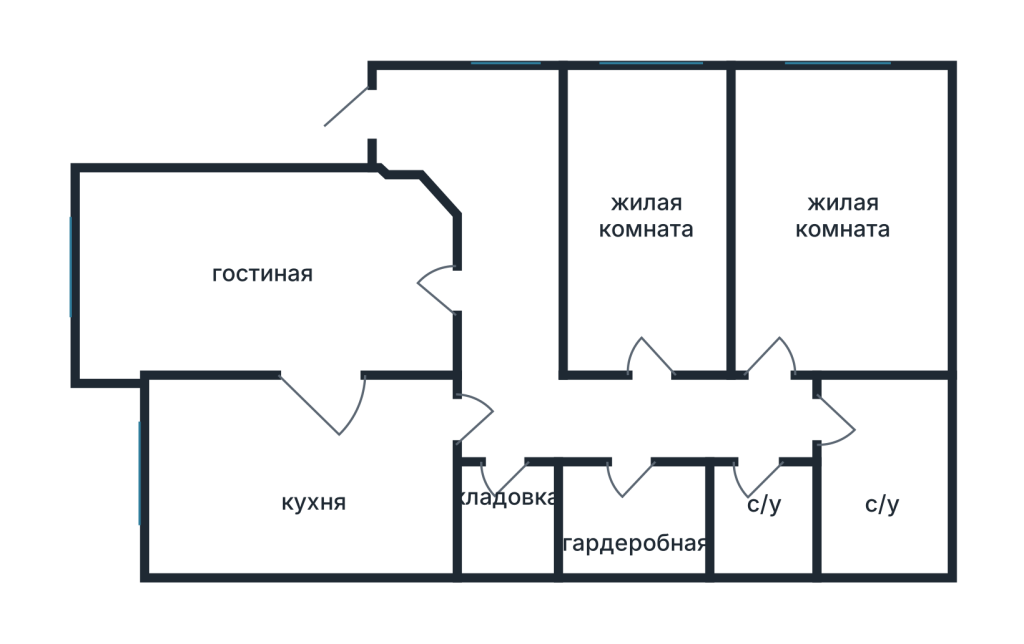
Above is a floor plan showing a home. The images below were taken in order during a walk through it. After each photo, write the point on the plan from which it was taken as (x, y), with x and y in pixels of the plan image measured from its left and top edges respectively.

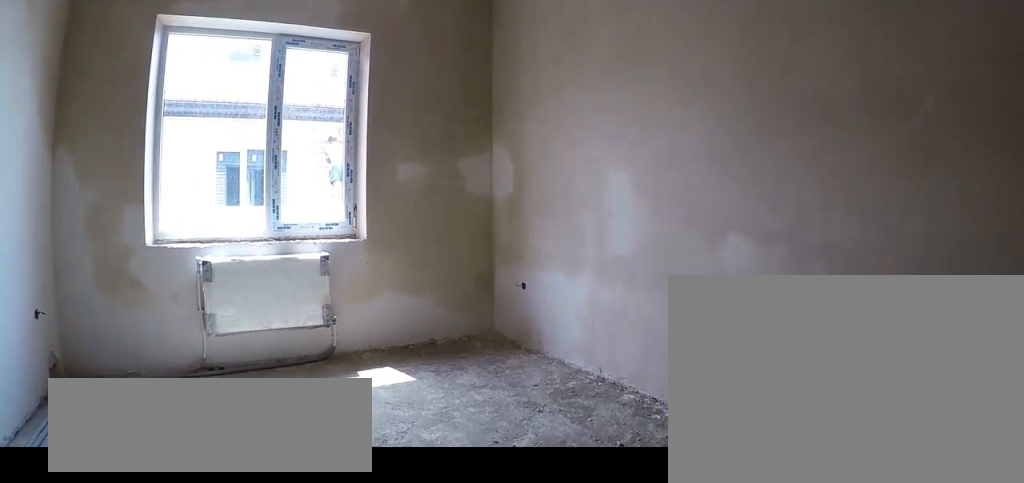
(834, 219)
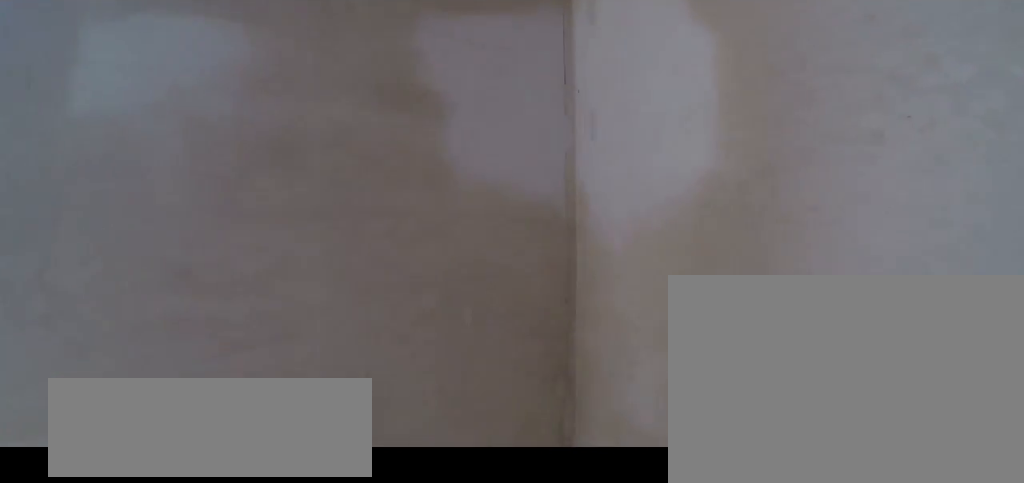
(904, 131)
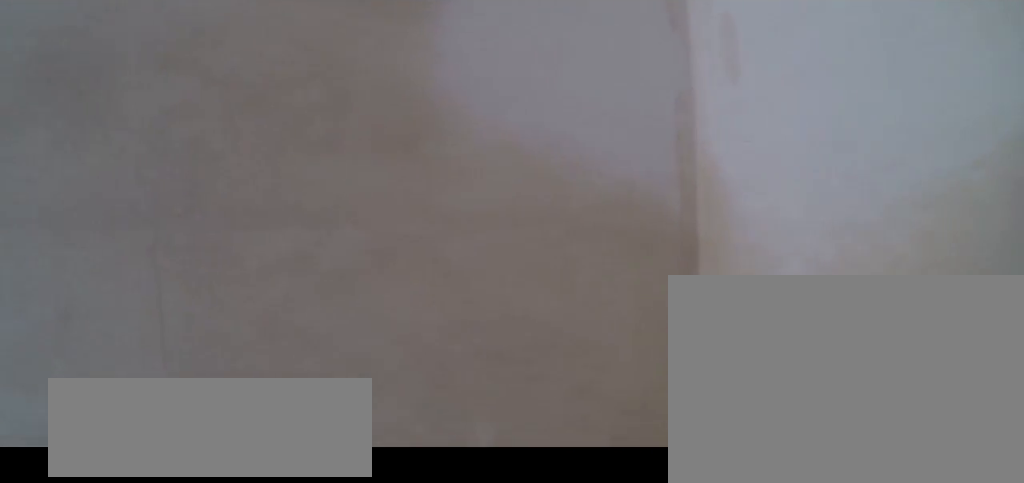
(917, 108)
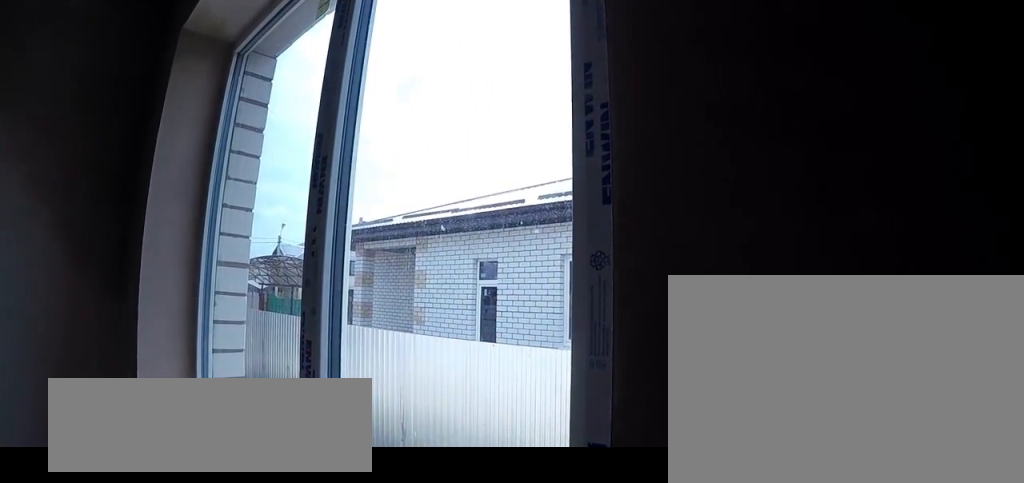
(917, 108)
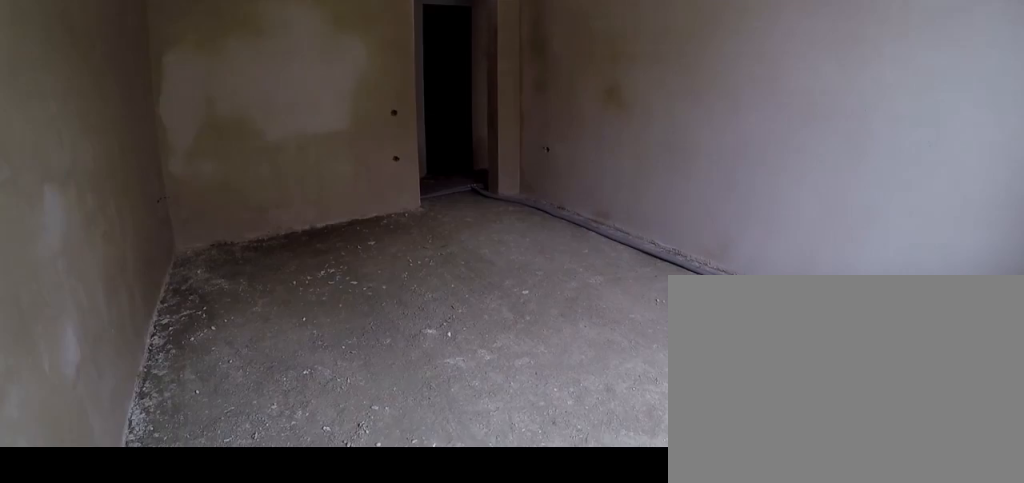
(917, 108)
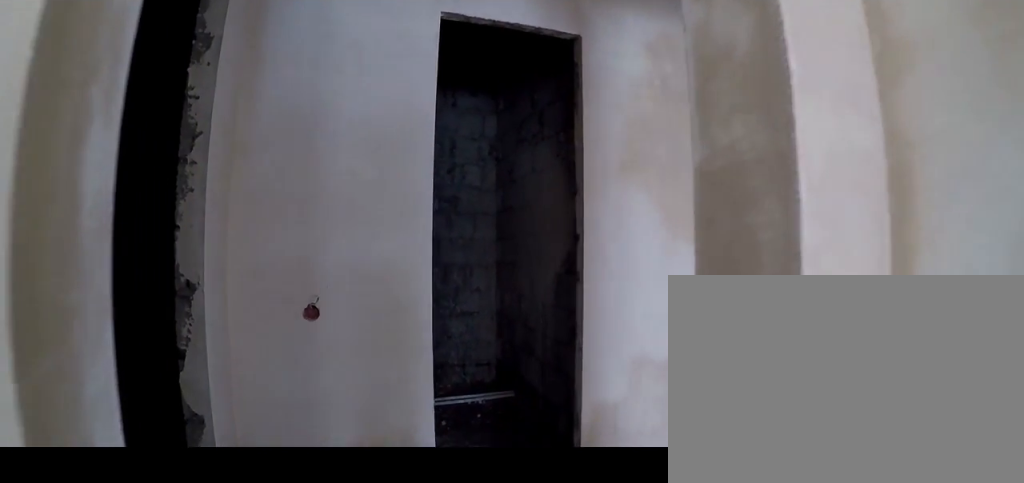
(776, 360)
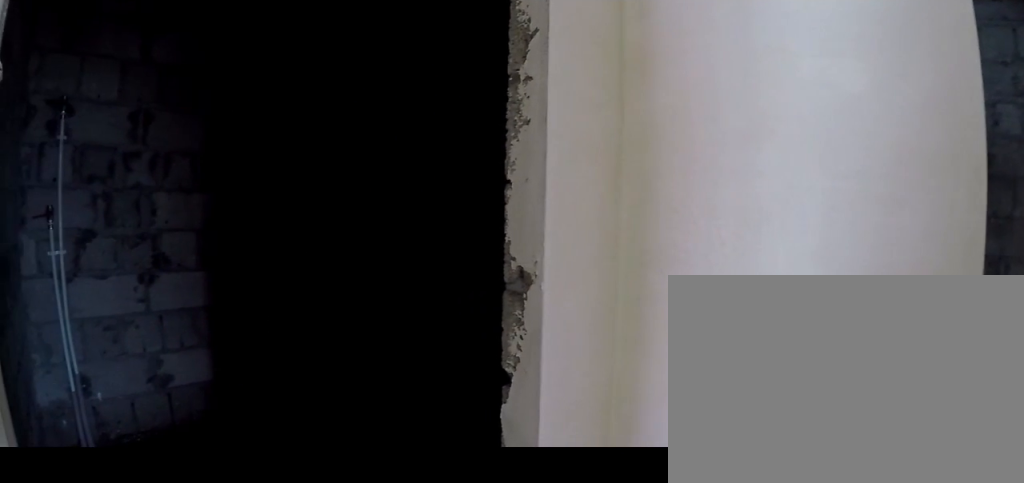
(768, 379)
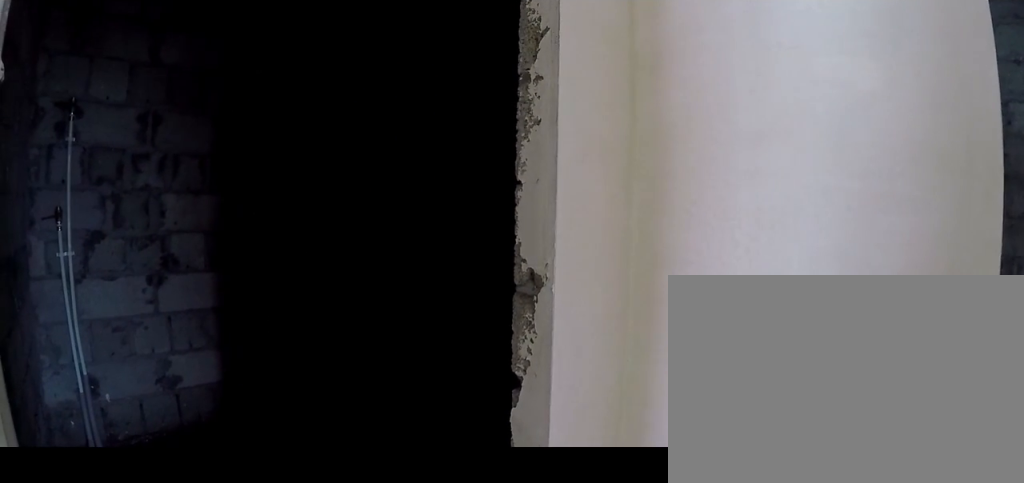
(767, 382)
